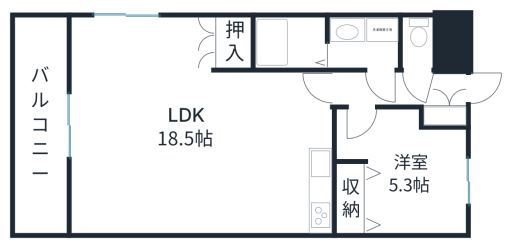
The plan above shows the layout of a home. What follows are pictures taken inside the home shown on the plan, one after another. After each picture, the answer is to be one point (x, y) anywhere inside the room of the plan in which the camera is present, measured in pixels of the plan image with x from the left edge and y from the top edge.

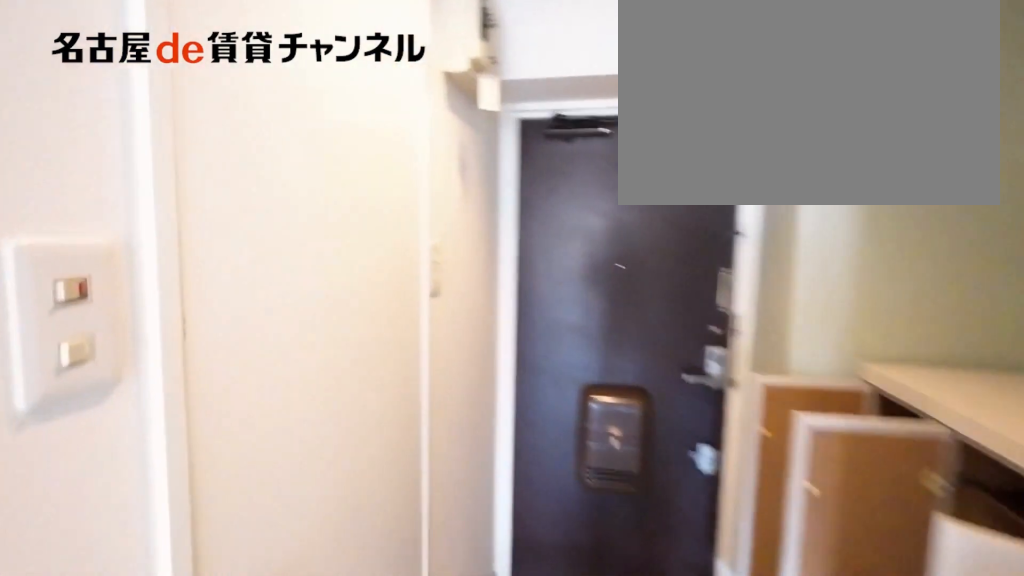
(384, 88)
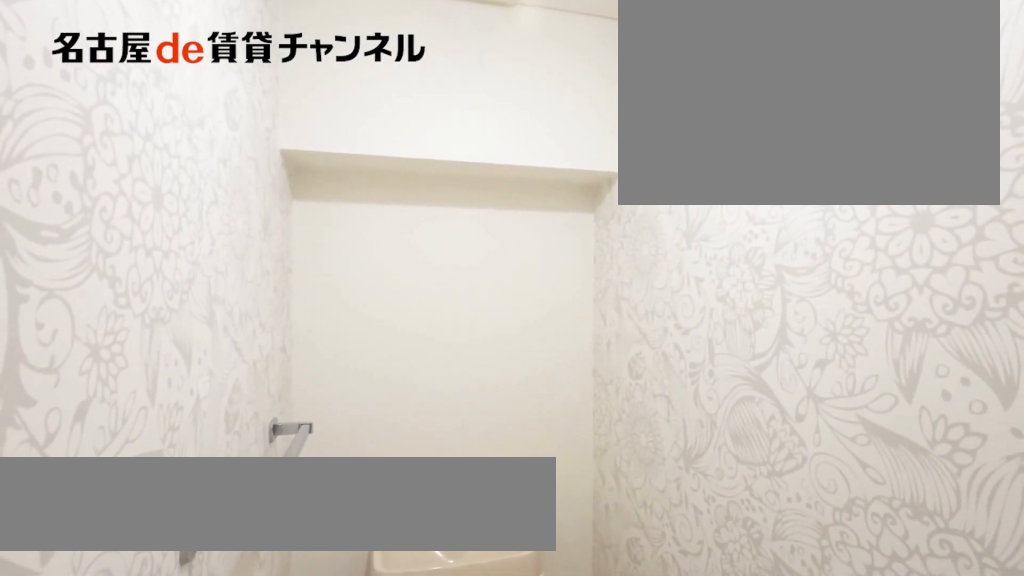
(420, 41)
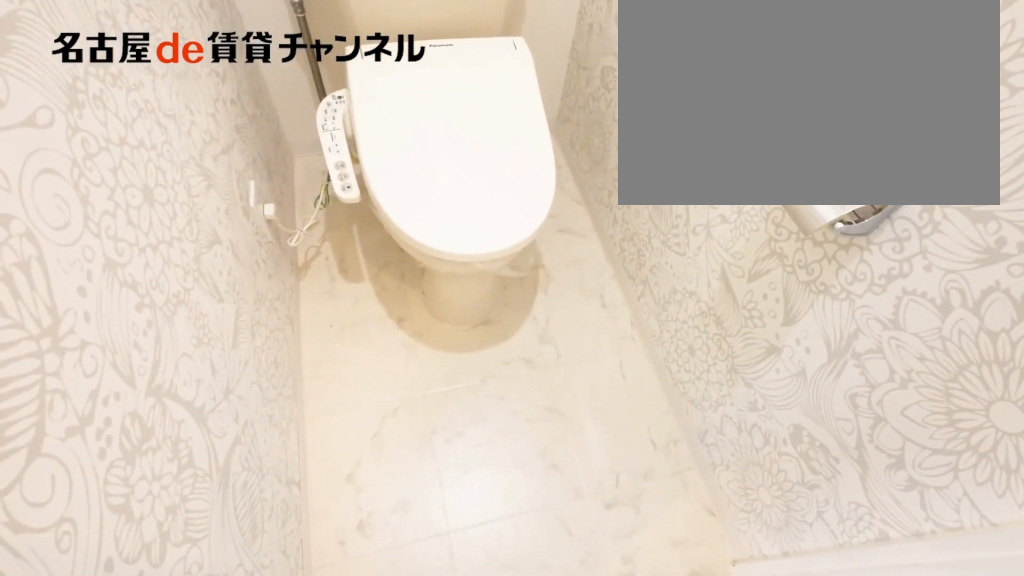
(420, 41)
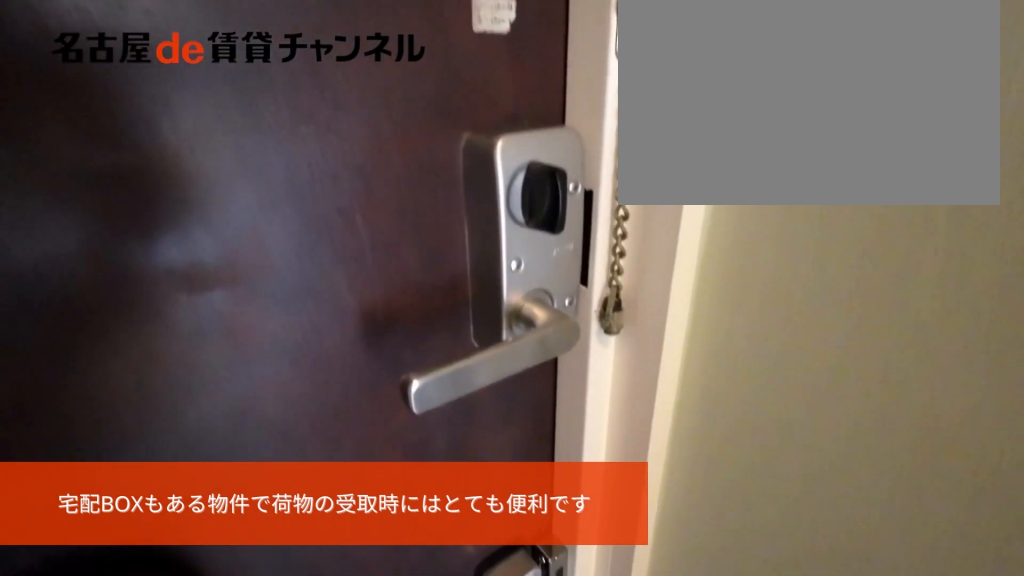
(435, 89)
